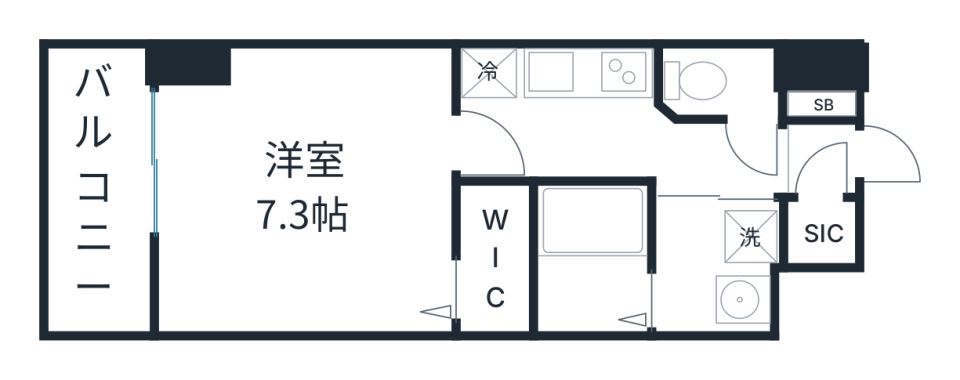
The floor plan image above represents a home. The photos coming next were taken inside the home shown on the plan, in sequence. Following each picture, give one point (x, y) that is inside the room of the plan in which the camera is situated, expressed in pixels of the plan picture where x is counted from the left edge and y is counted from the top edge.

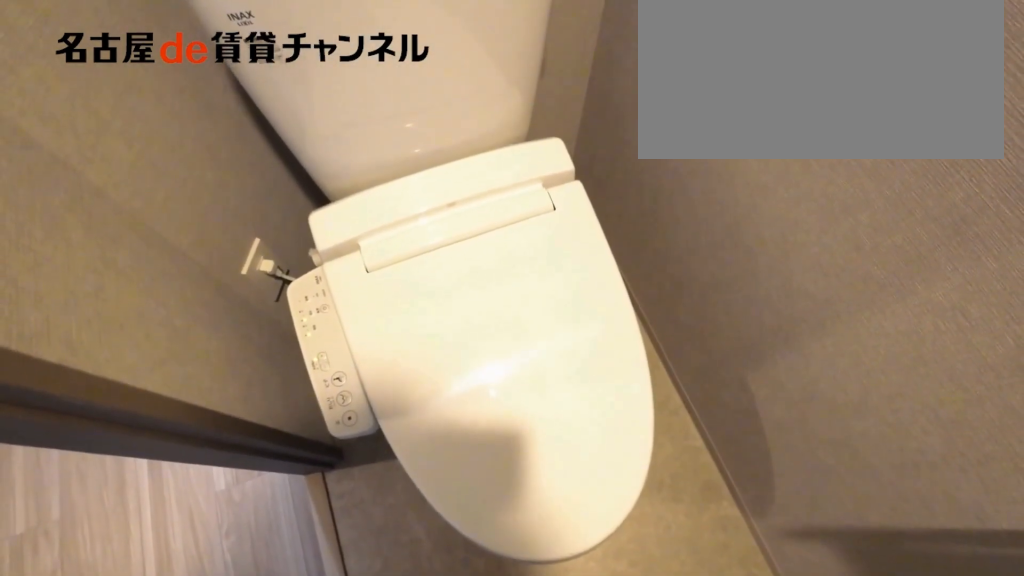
(719, 81)
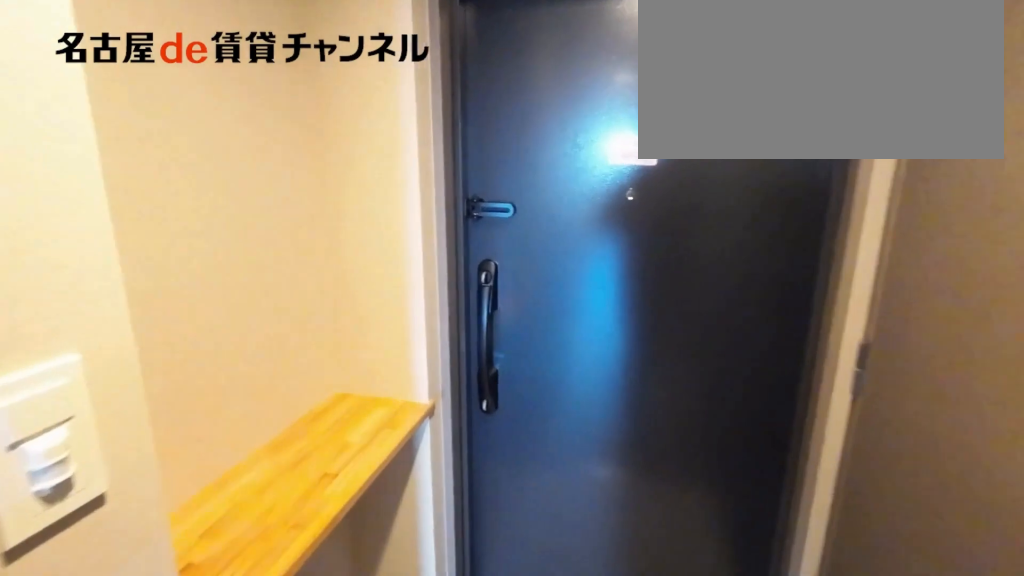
(618, 145)
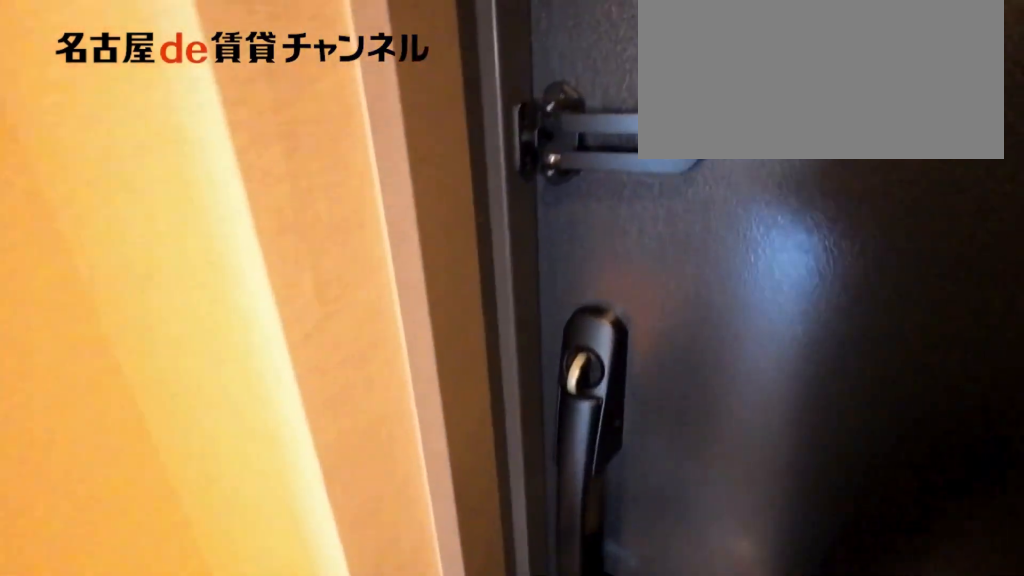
(821, 142)
